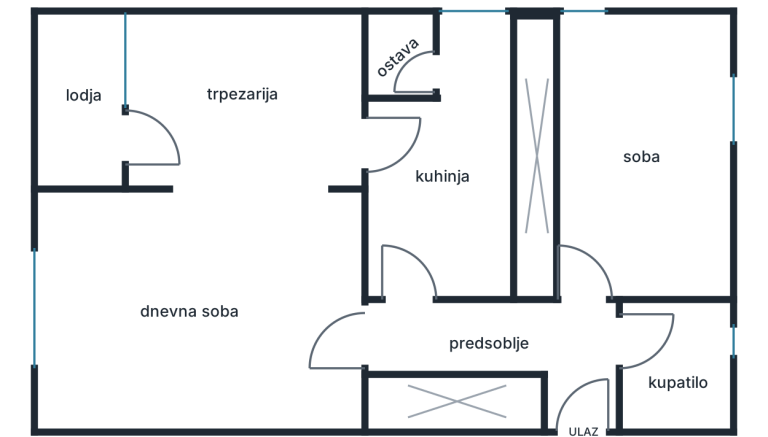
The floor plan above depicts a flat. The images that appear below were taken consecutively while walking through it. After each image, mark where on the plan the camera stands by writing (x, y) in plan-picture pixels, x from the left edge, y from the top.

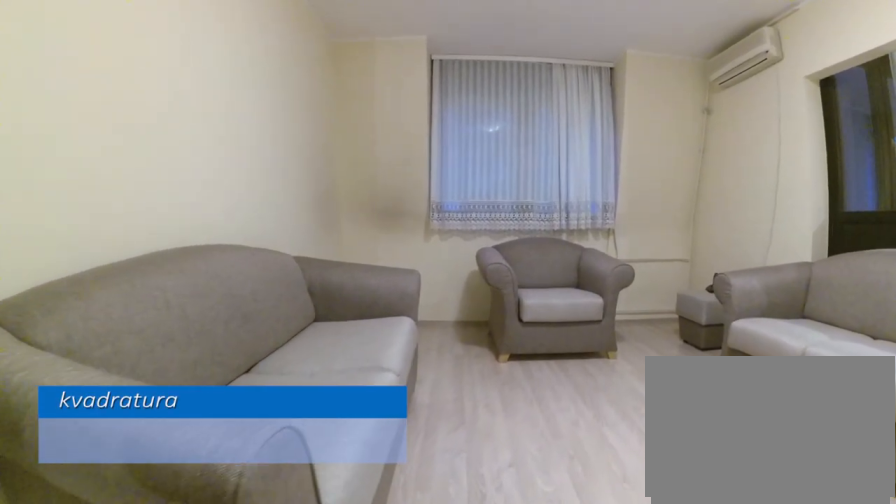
(319, 338)
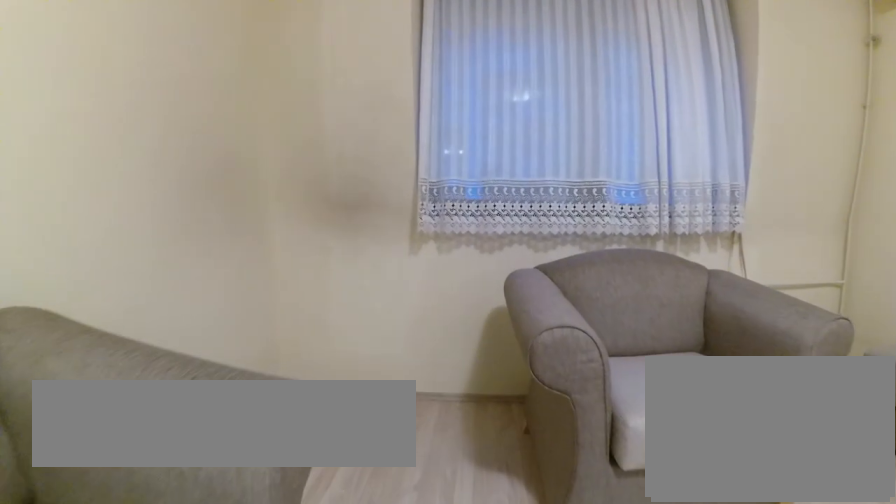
(201, 335)
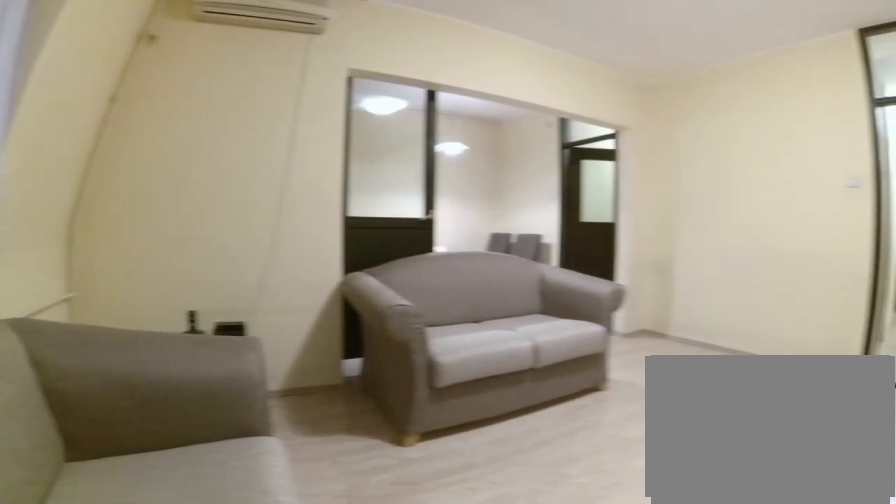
(55, 385)
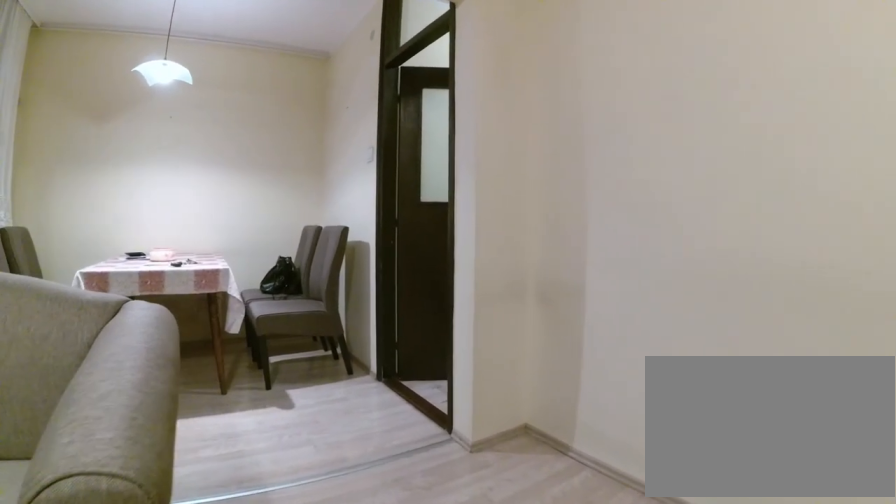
(200, 302)
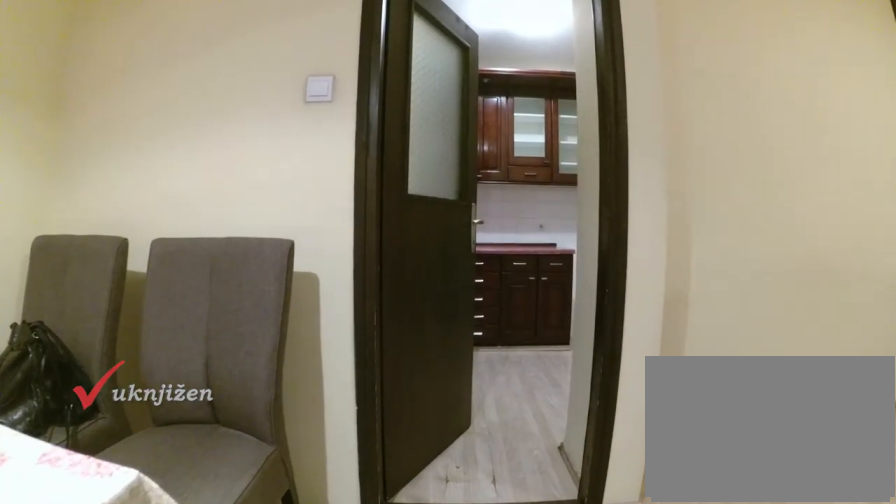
(252, 140)
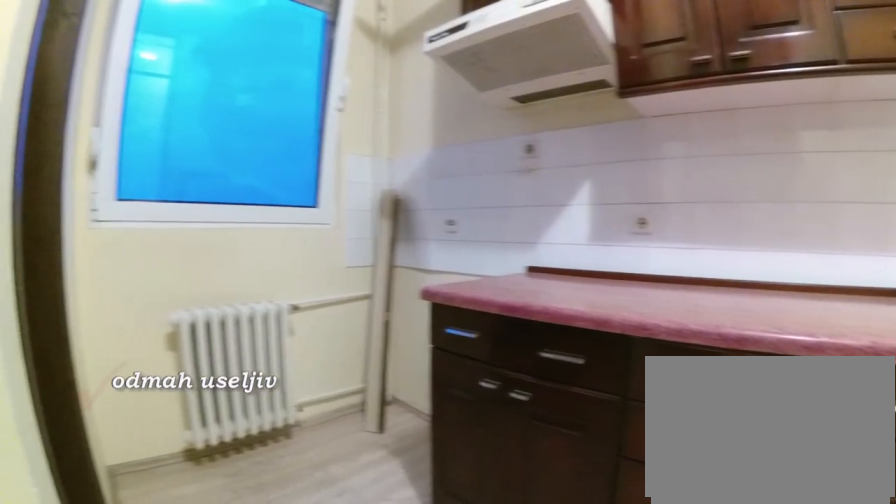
(428, 151)
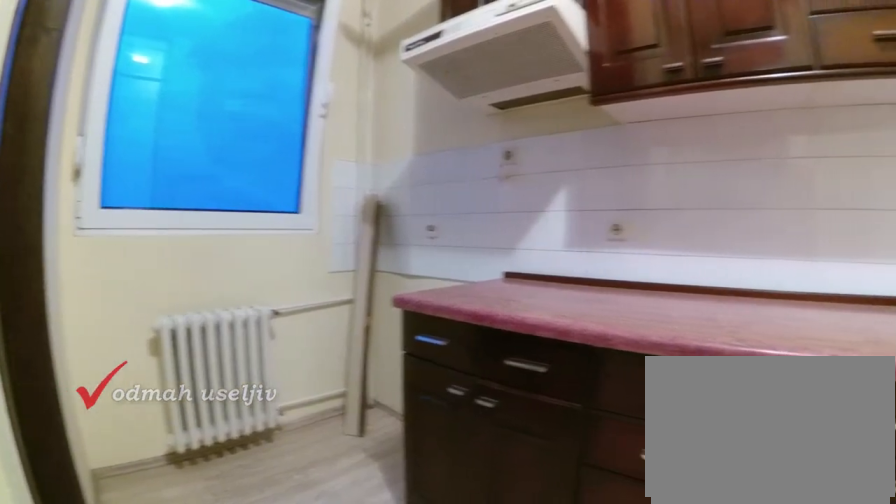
(454, 152)
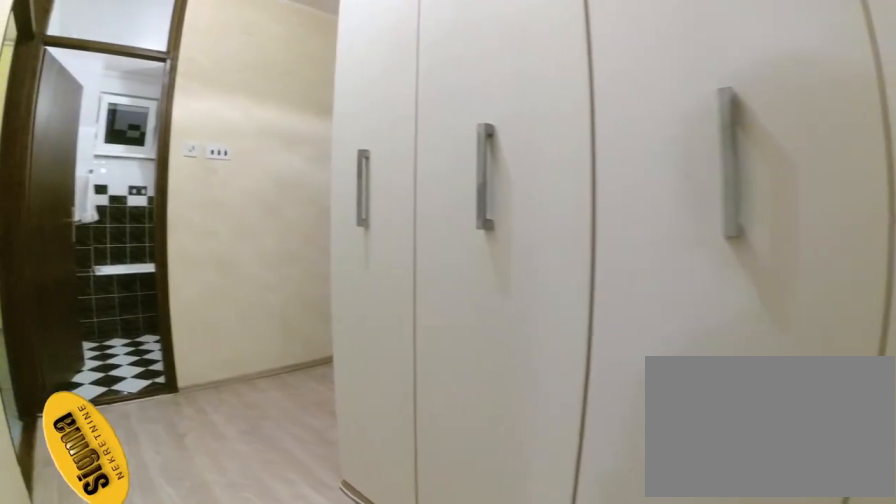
(408, 304)
